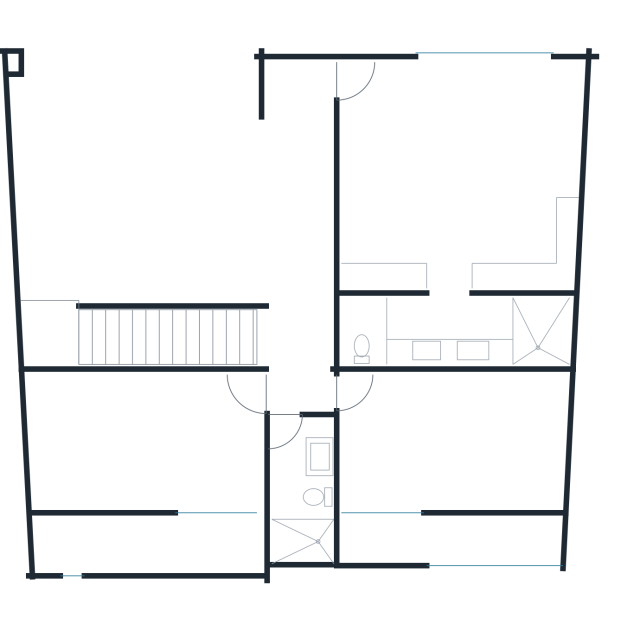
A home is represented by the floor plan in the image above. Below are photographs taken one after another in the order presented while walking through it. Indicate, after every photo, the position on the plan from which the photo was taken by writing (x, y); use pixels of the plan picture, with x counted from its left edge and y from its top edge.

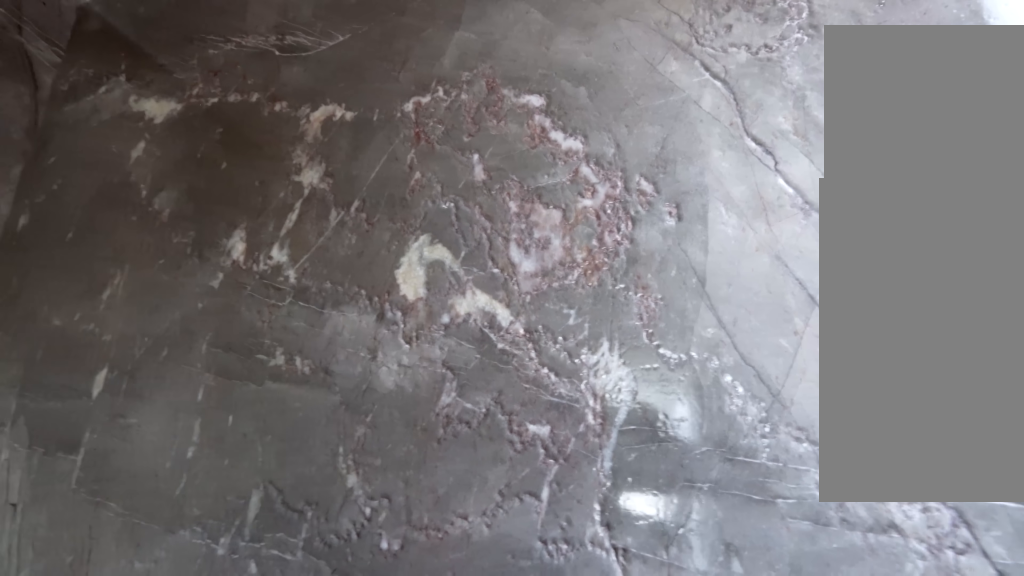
(293, 529)
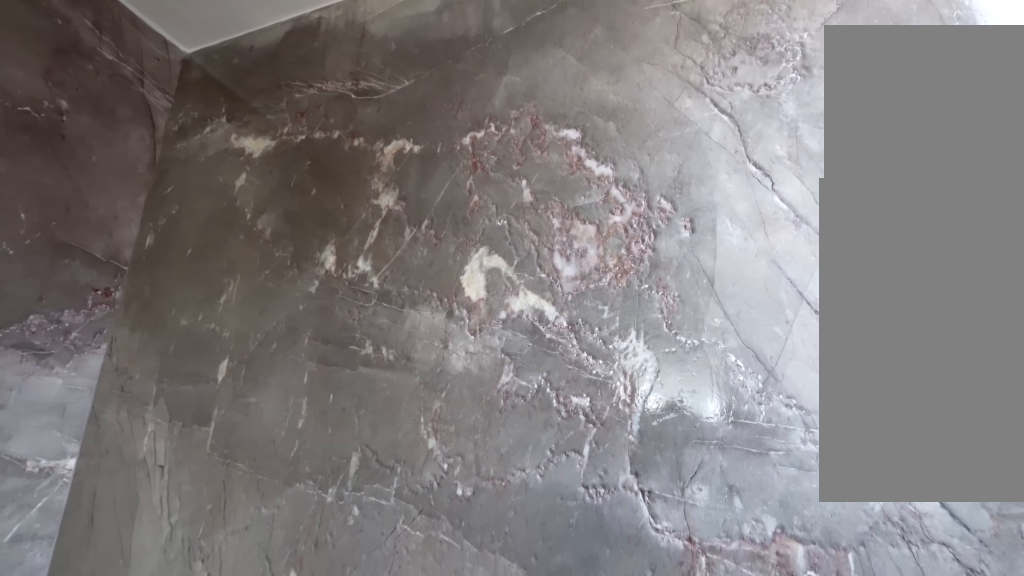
(293, 529)
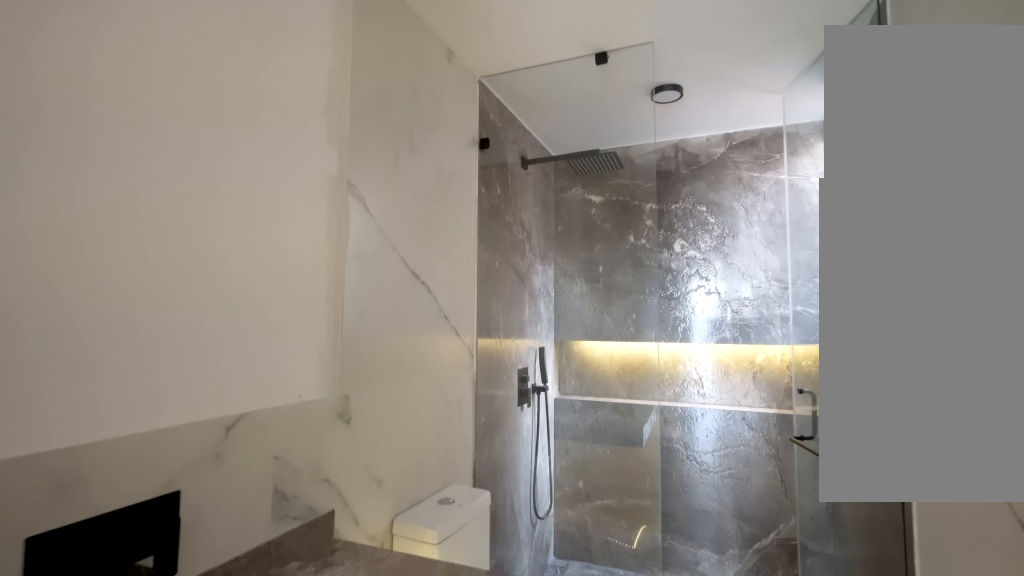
(288, 506)
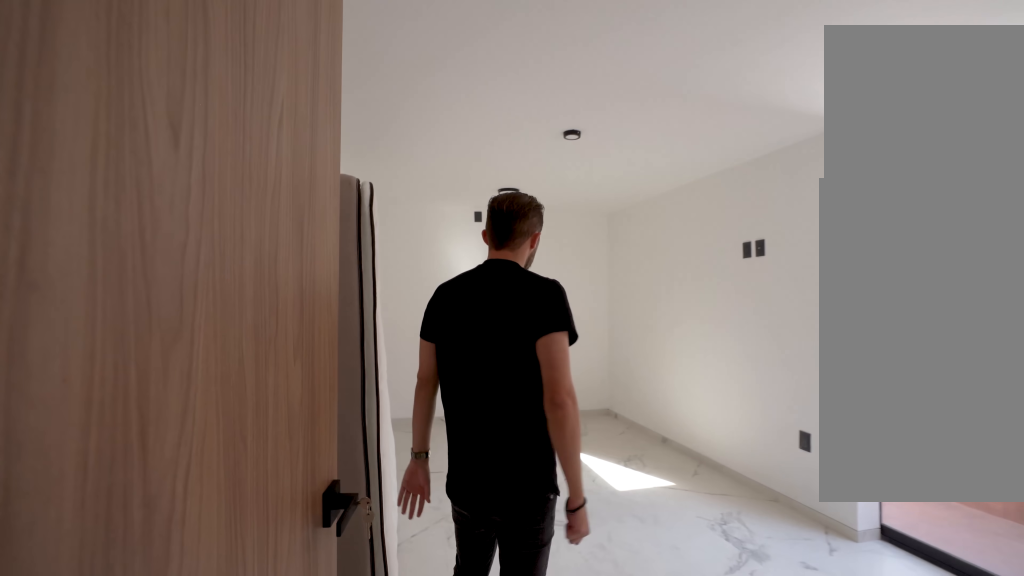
(298, 398)
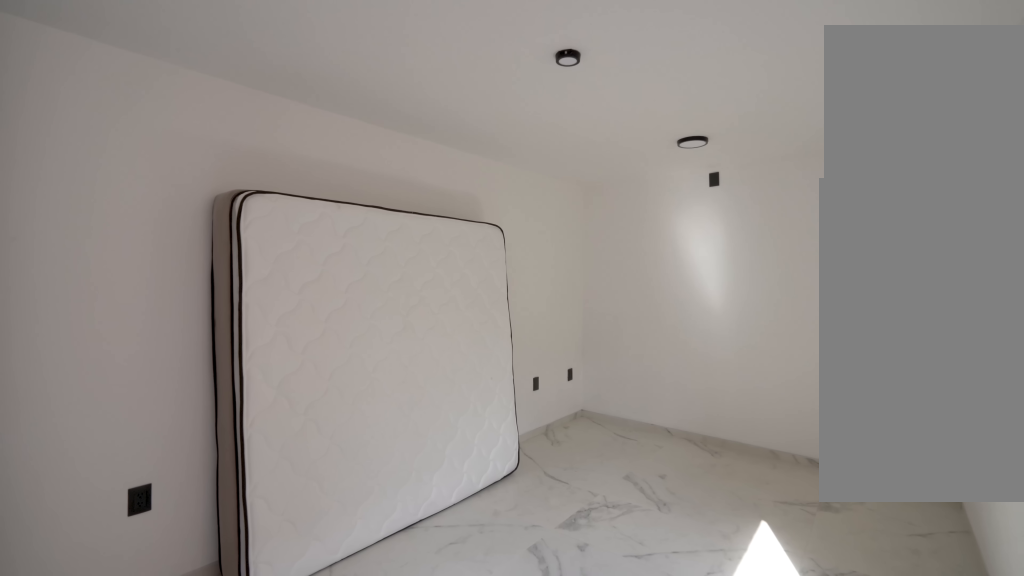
(365, 434)
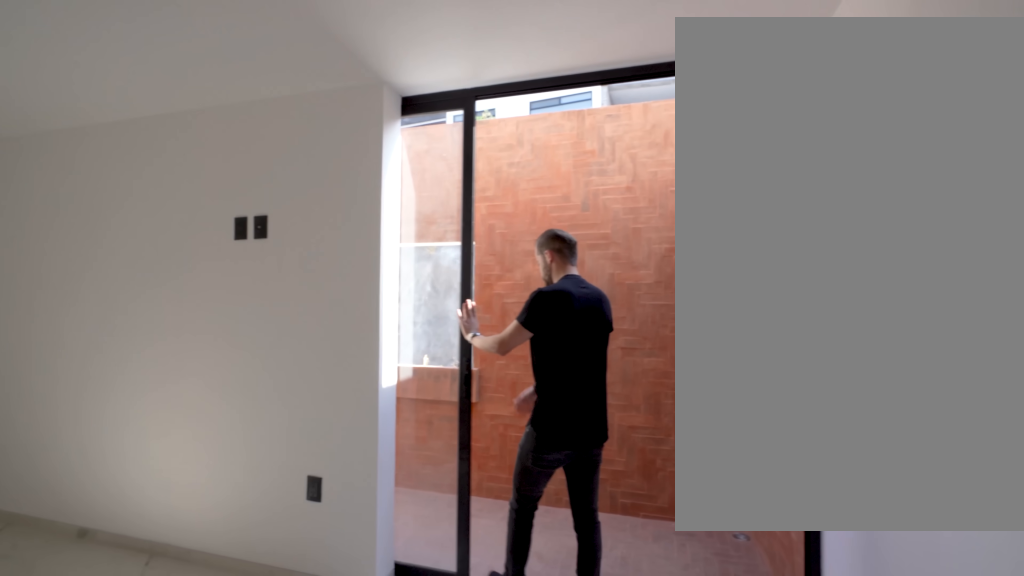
(356, 484)
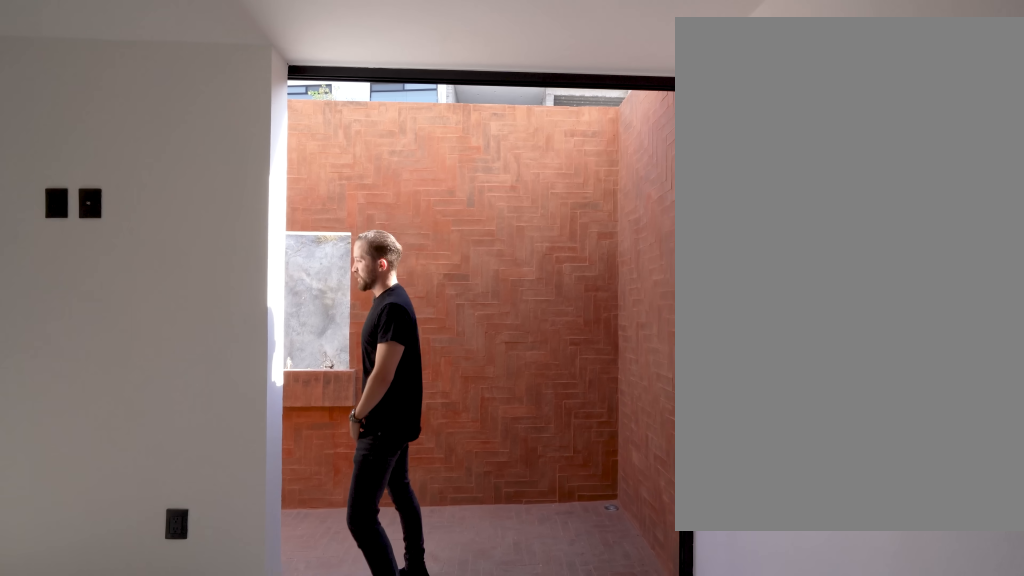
(356, 487)
